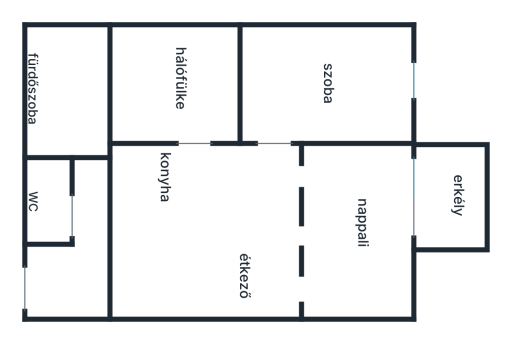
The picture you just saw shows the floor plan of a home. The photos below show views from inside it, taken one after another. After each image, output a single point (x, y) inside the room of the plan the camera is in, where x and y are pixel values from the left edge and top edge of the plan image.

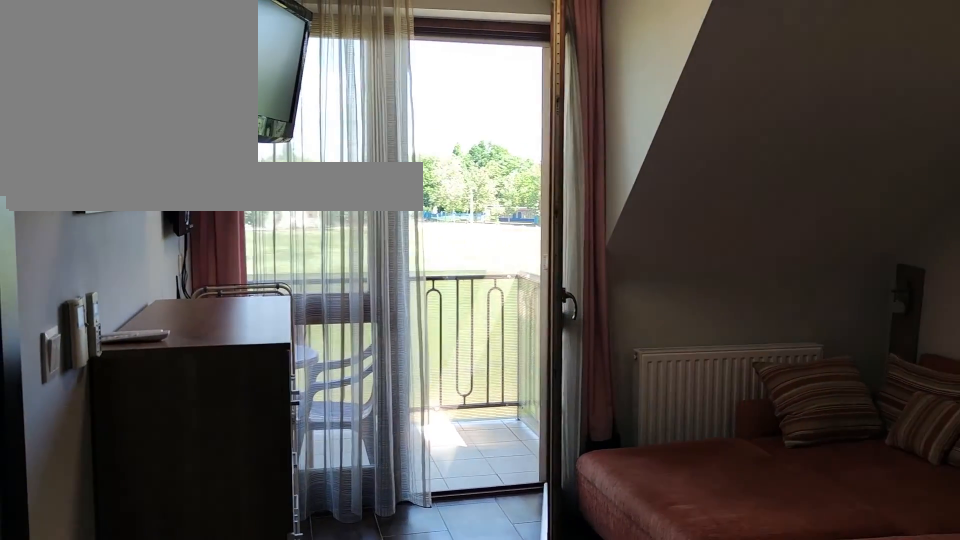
(364, 237)
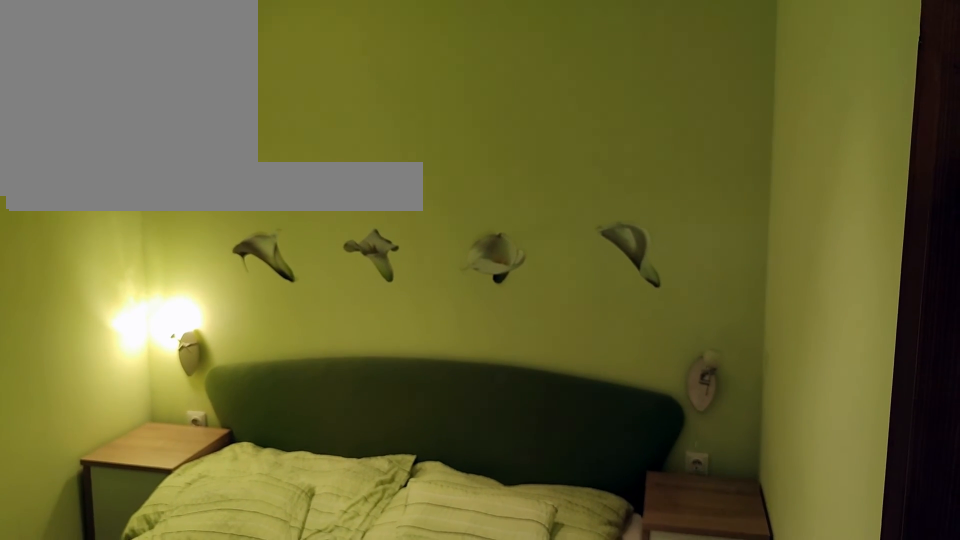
(168, 76)
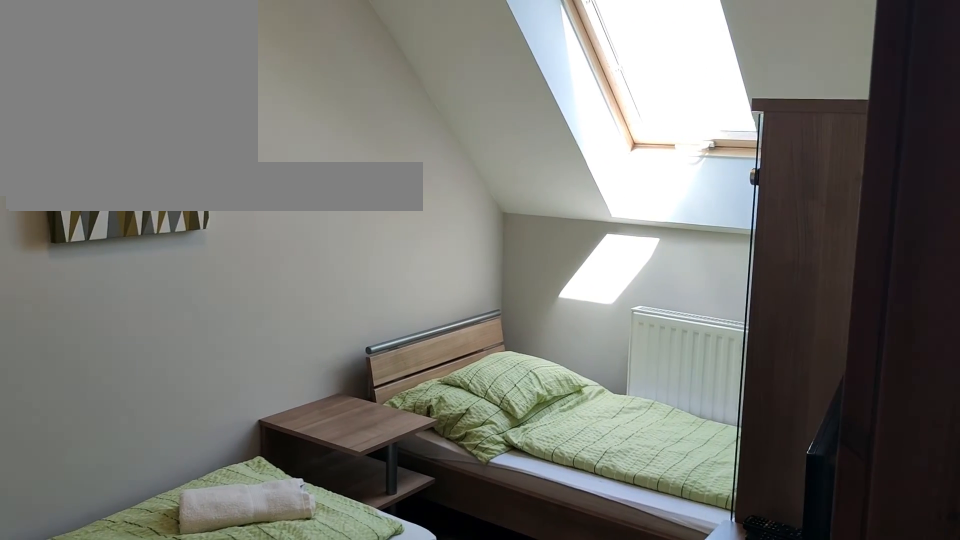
(328, 76)
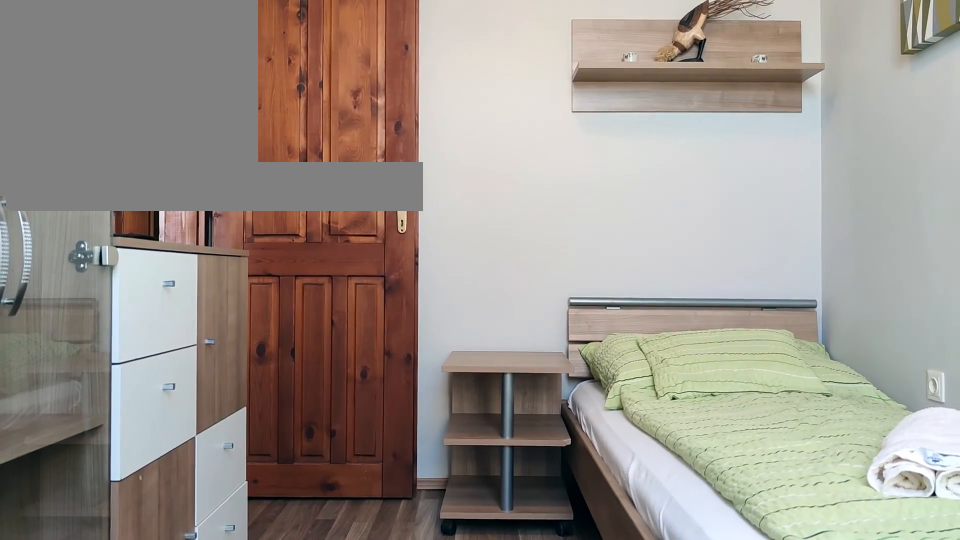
(328, 76)
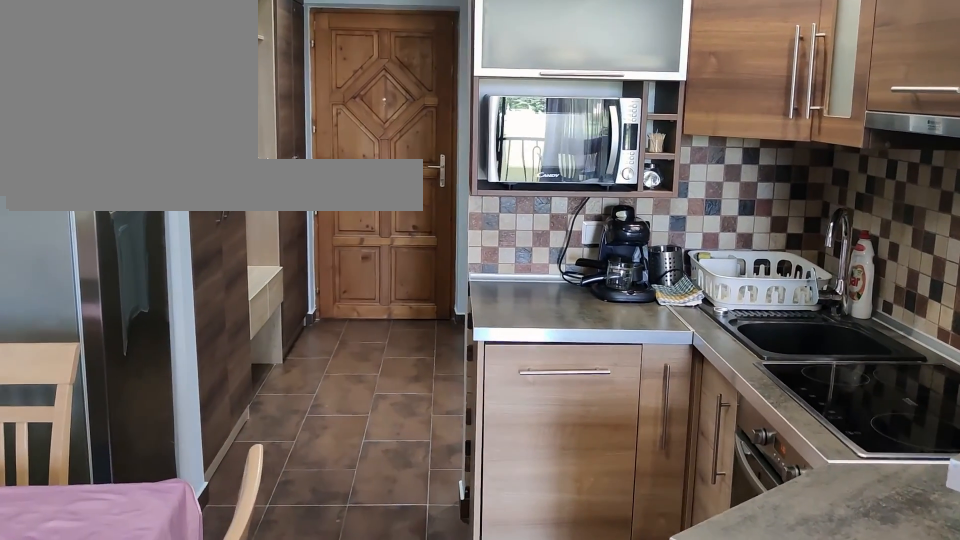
(200, 238)
